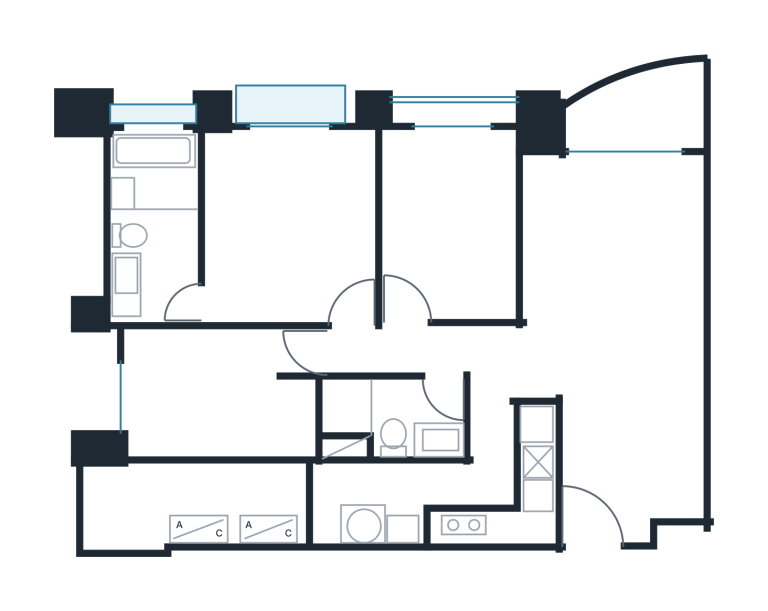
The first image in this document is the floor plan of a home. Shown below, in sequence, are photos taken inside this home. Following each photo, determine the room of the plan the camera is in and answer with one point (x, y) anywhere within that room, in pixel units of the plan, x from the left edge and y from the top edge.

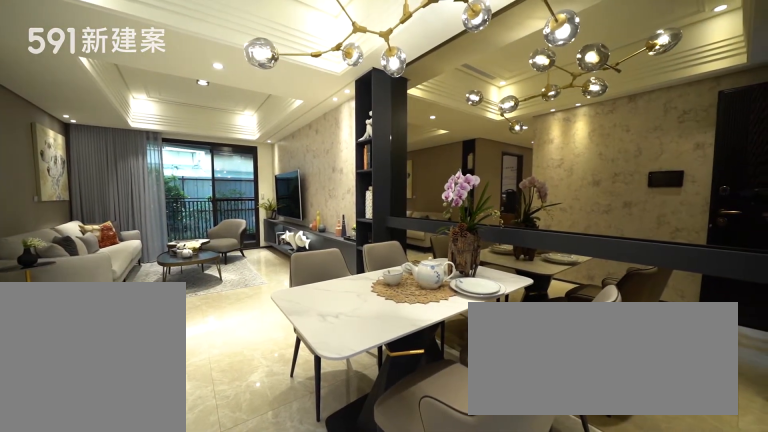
(636, 410)
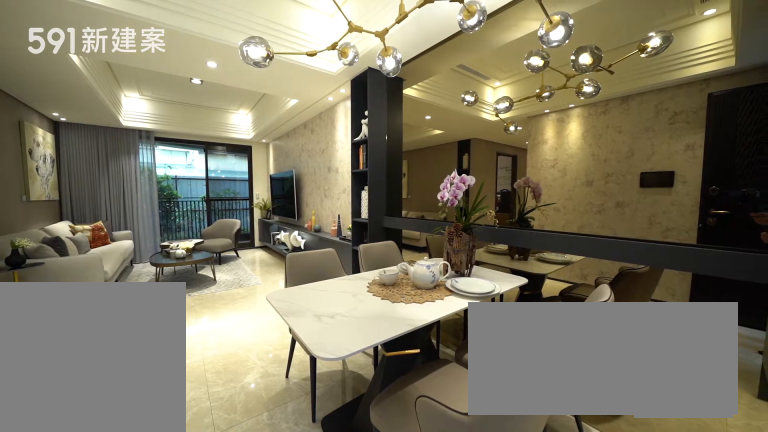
(636, 410)
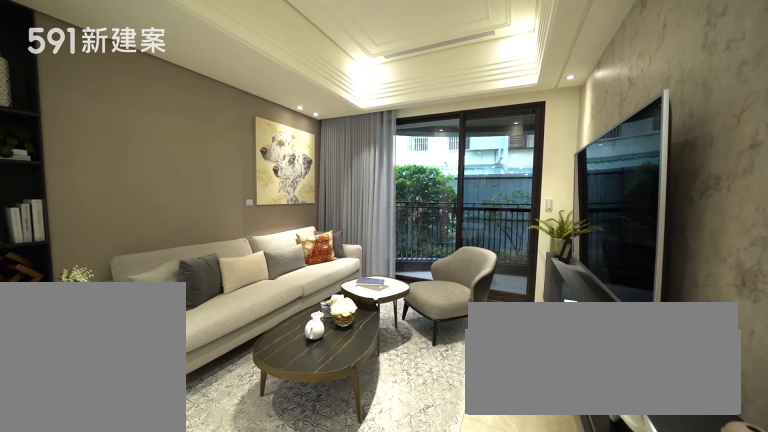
(616, 234)
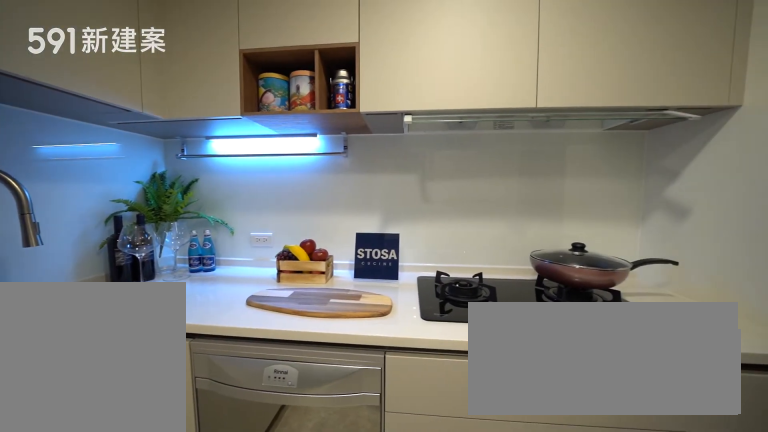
(487, 504)
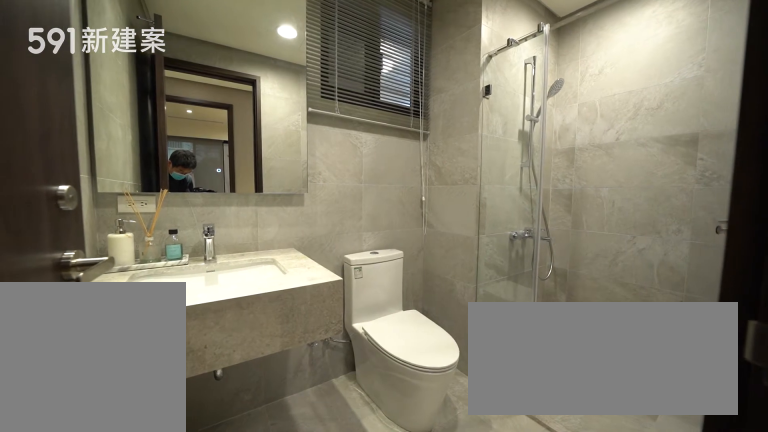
(393, 416)
